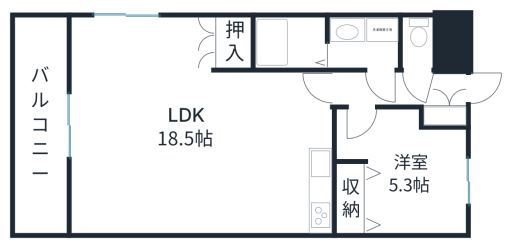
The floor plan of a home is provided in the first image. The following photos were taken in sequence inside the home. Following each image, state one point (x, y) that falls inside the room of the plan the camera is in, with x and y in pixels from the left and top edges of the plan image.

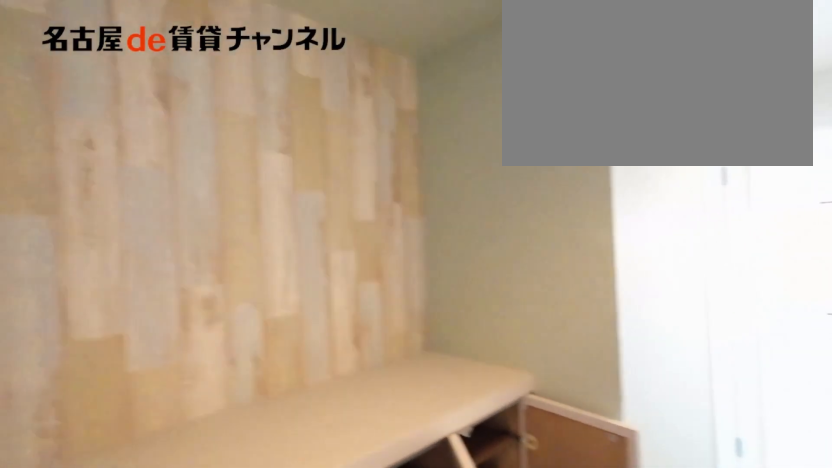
(448, 100)
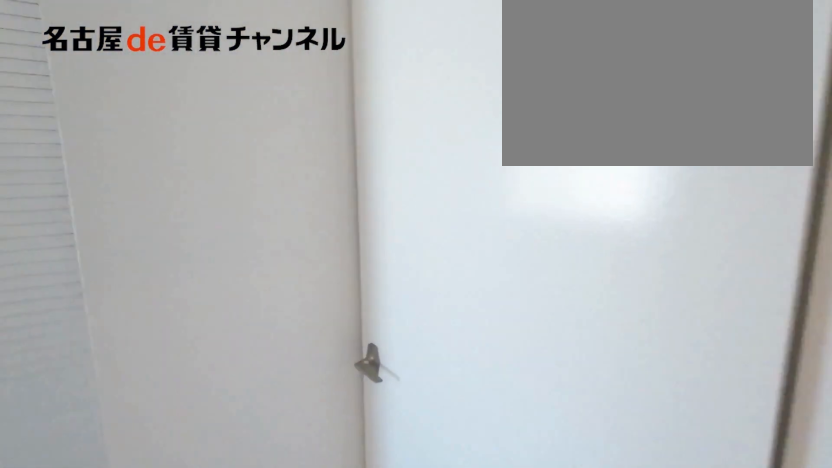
(382, 89)
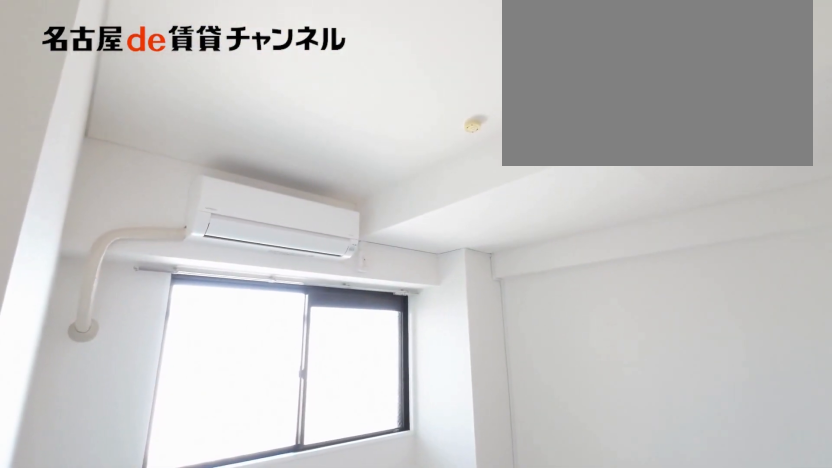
(401, 173)
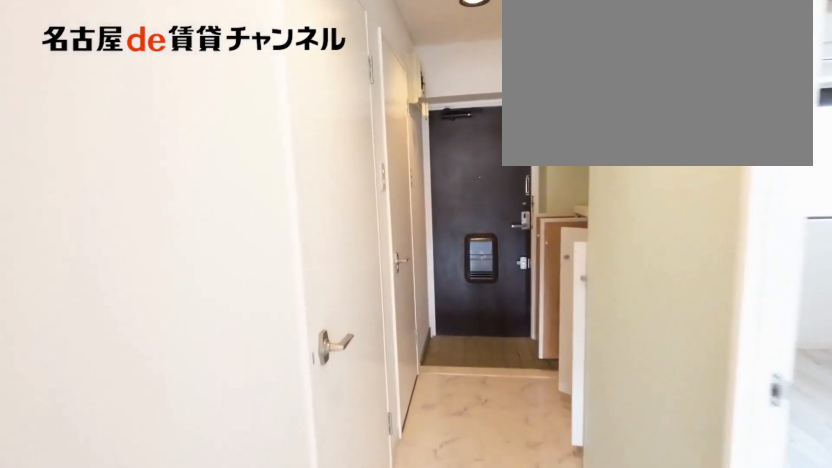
(380, 88)
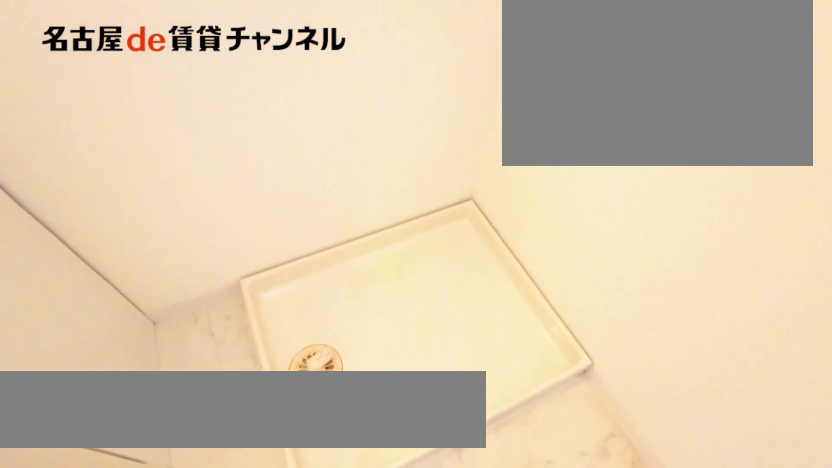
(364, 41)
